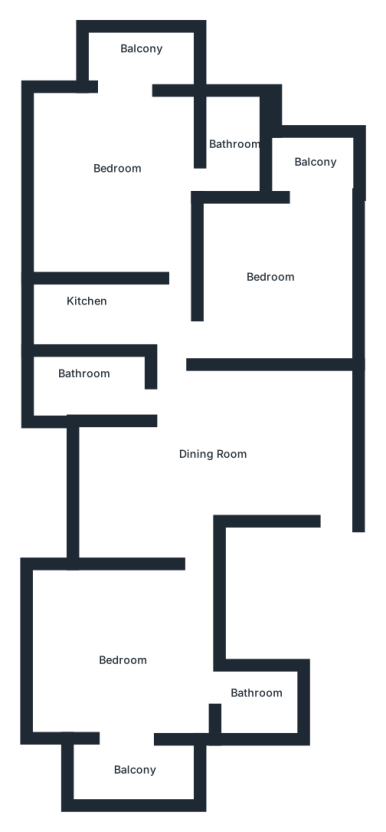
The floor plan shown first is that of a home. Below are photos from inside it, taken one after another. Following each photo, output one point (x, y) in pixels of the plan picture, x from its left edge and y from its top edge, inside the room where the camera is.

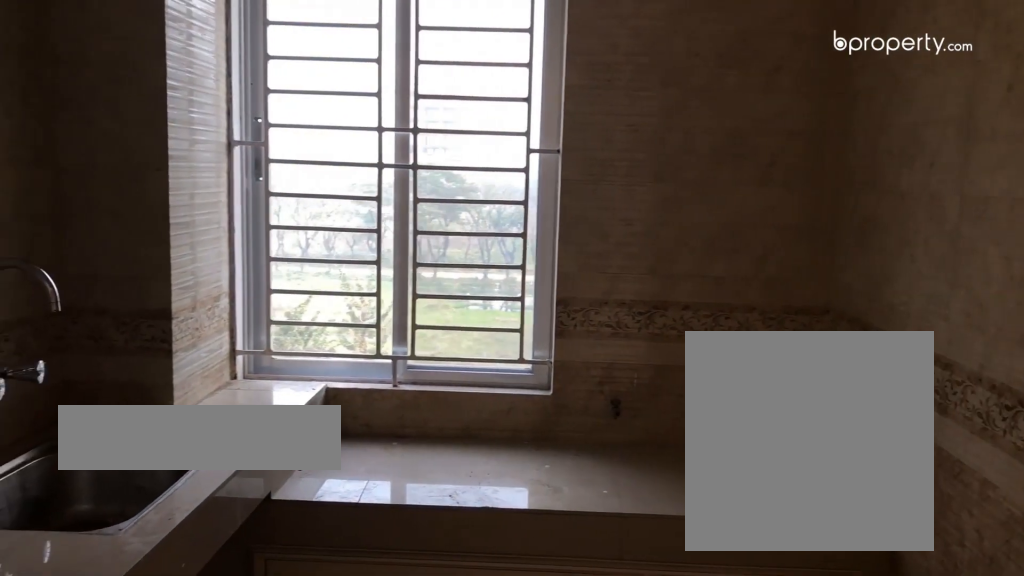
(88, 314)
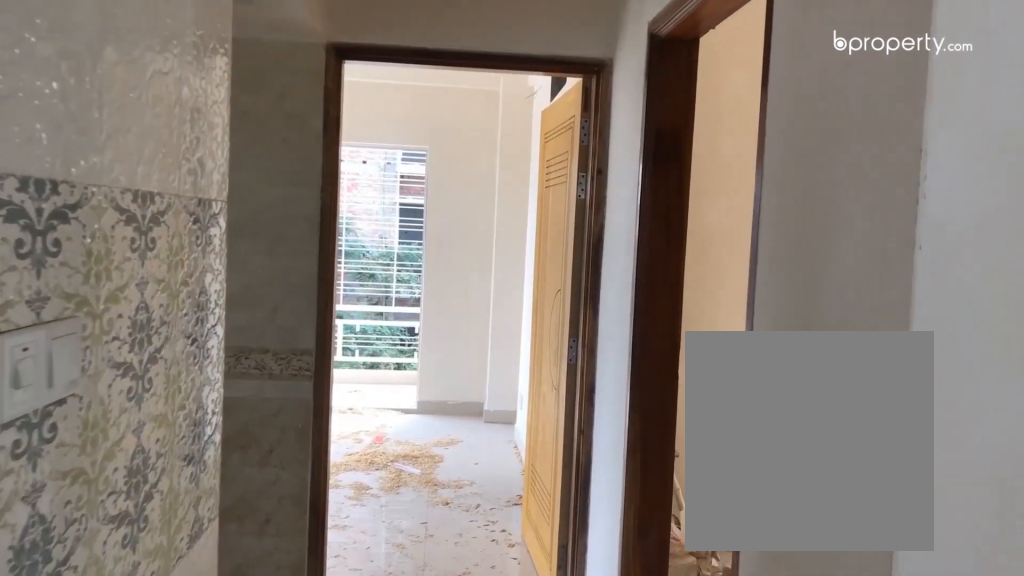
(88, 314)
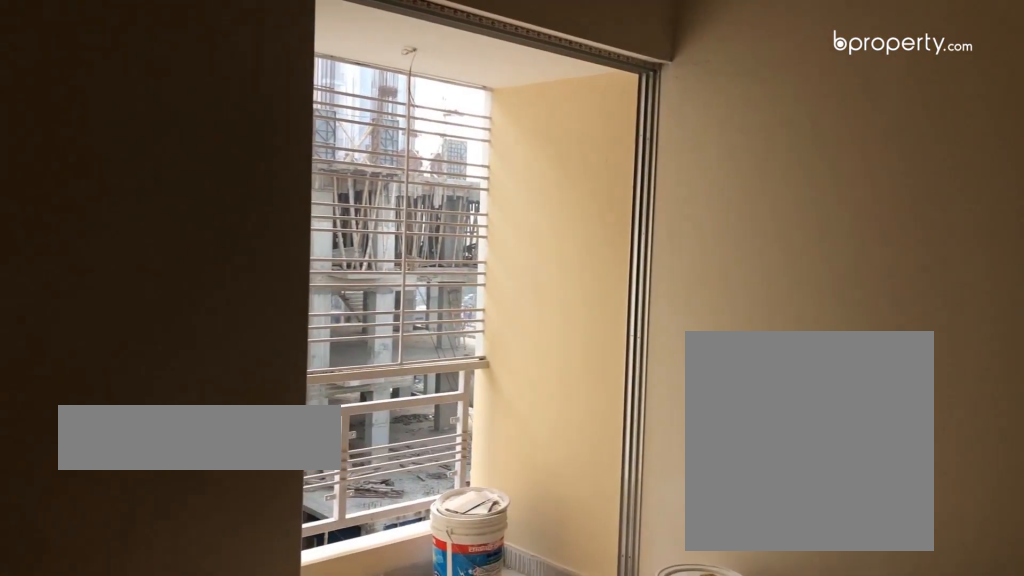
(271, 281)
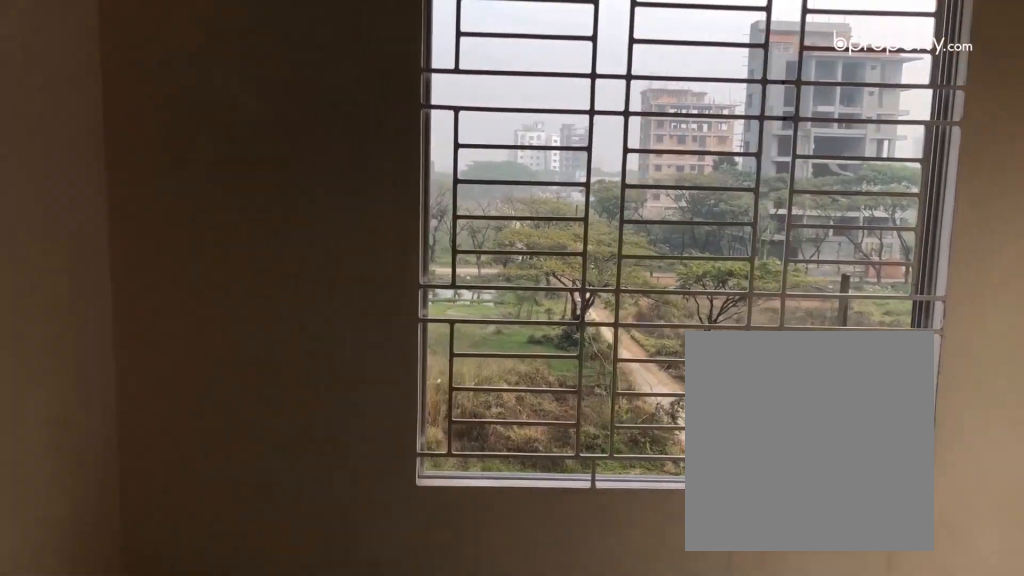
(118, 181)
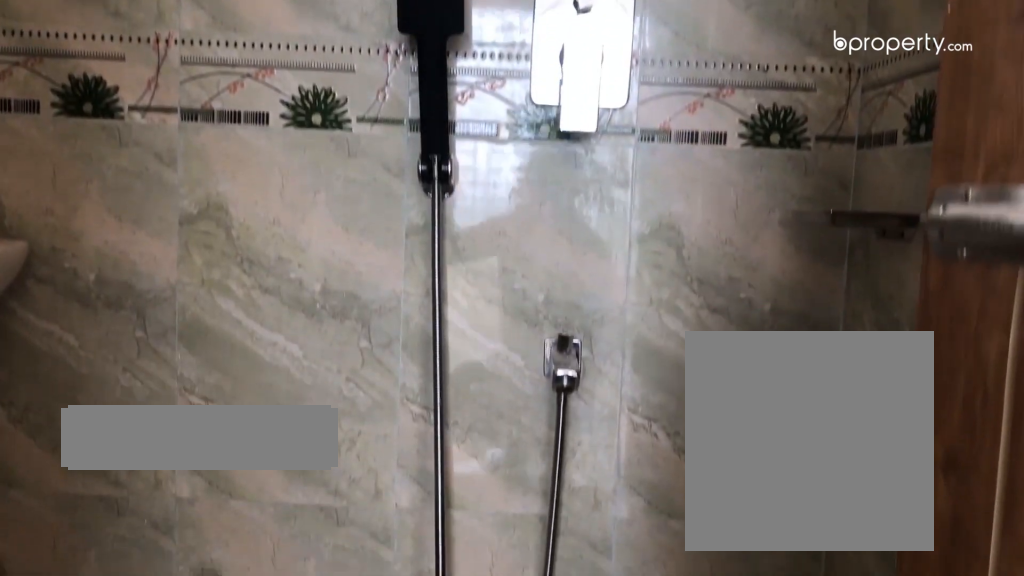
(229, 144)
